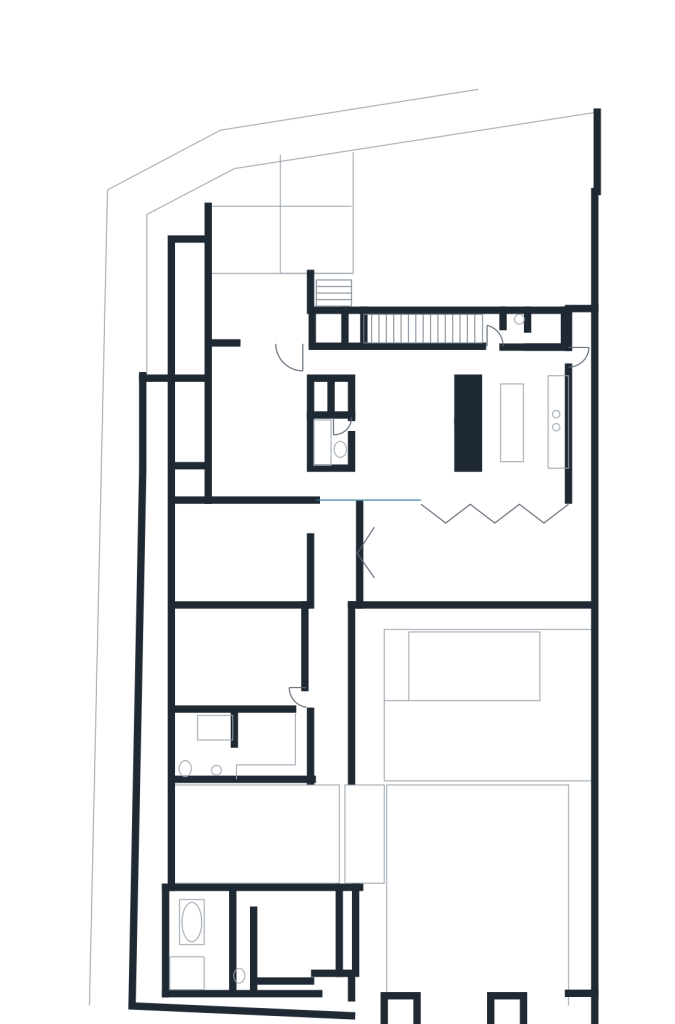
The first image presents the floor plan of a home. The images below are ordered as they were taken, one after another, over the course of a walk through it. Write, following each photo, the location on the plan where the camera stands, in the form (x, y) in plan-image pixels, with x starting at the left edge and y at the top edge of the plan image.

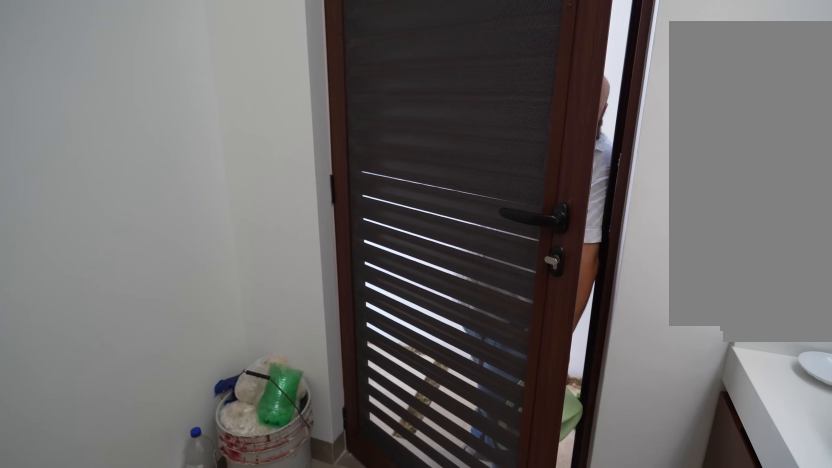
(541, 1010)
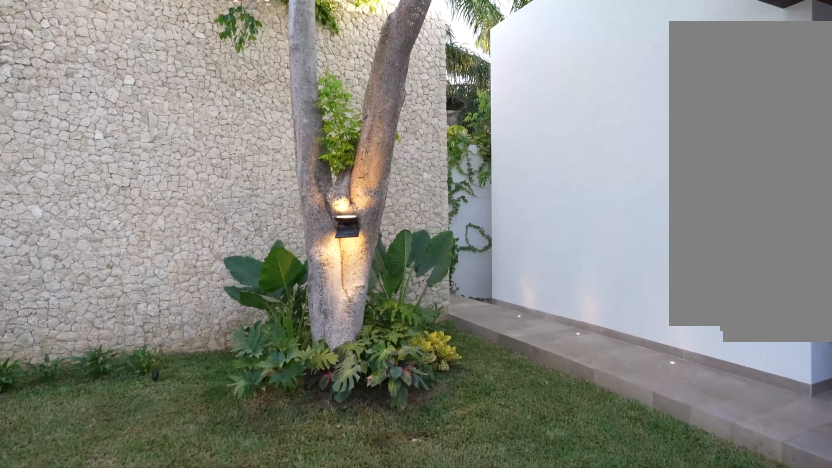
(430, 894)
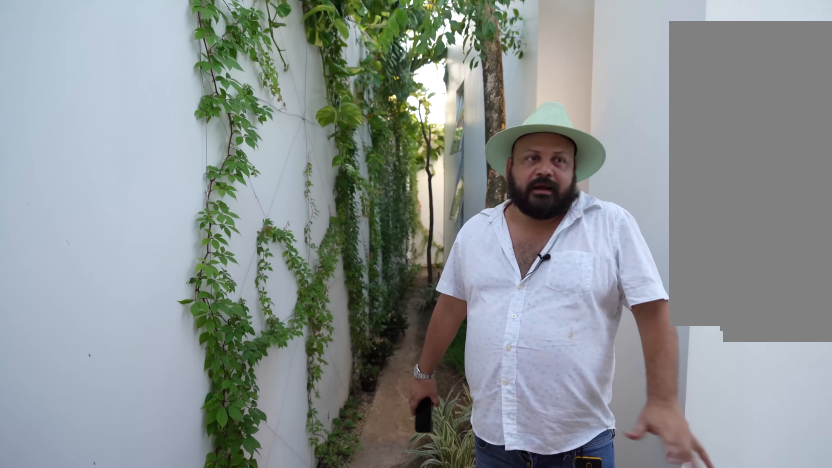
(360, 1010)
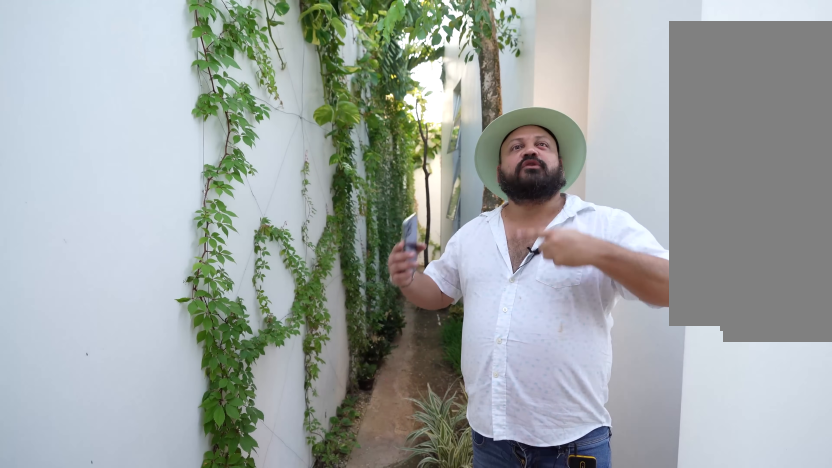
(360, 1010)
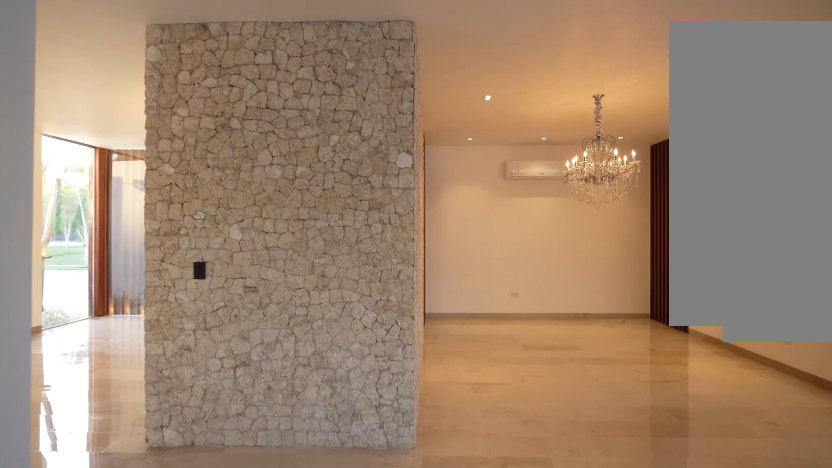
(365, 543)
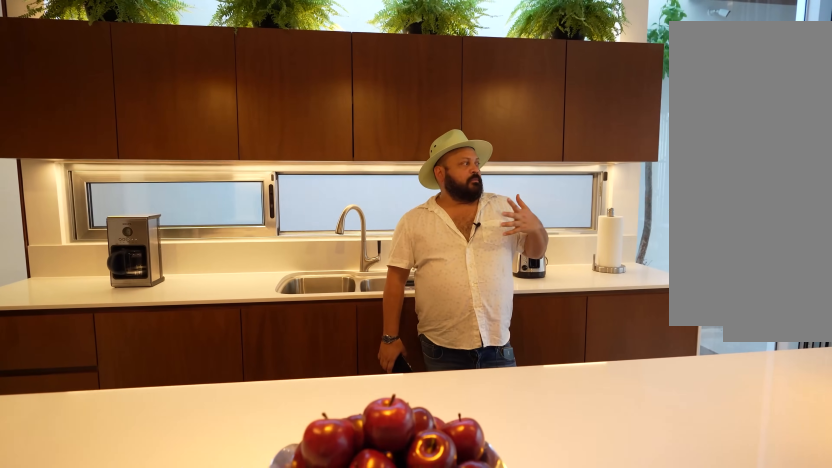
(488, 416)
